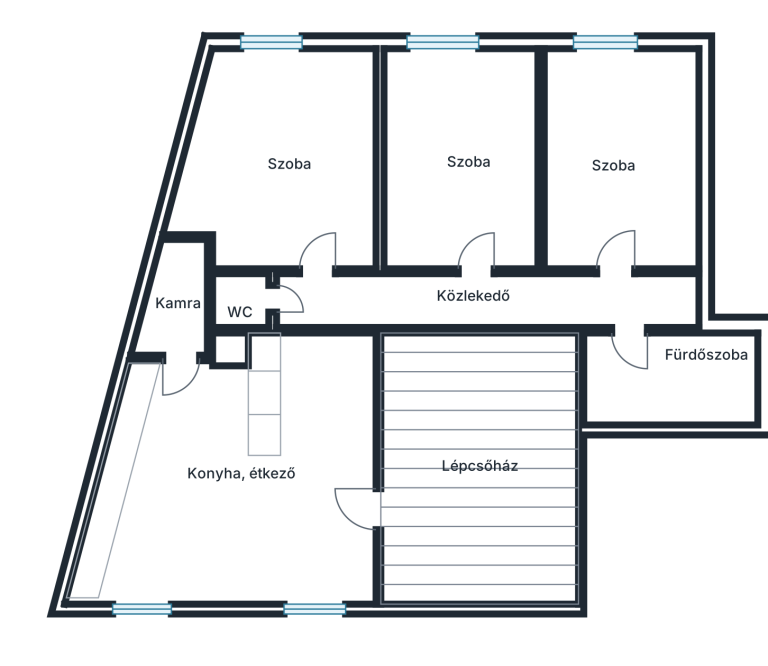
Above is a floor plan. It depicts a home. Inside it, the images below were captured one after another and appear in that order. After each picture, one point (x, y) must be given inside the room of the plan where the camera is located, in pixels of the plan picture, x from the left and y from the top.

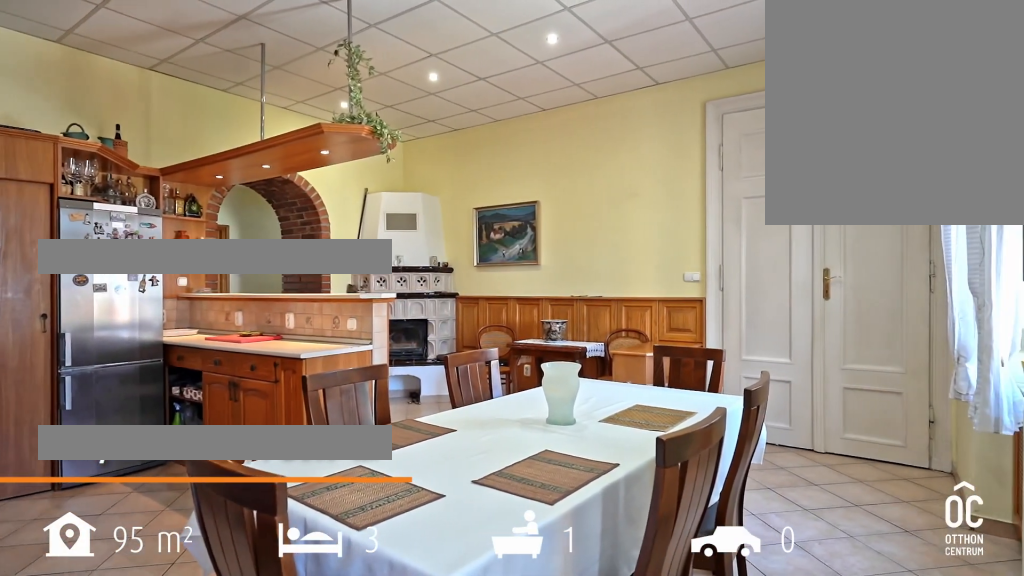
(247, 477)
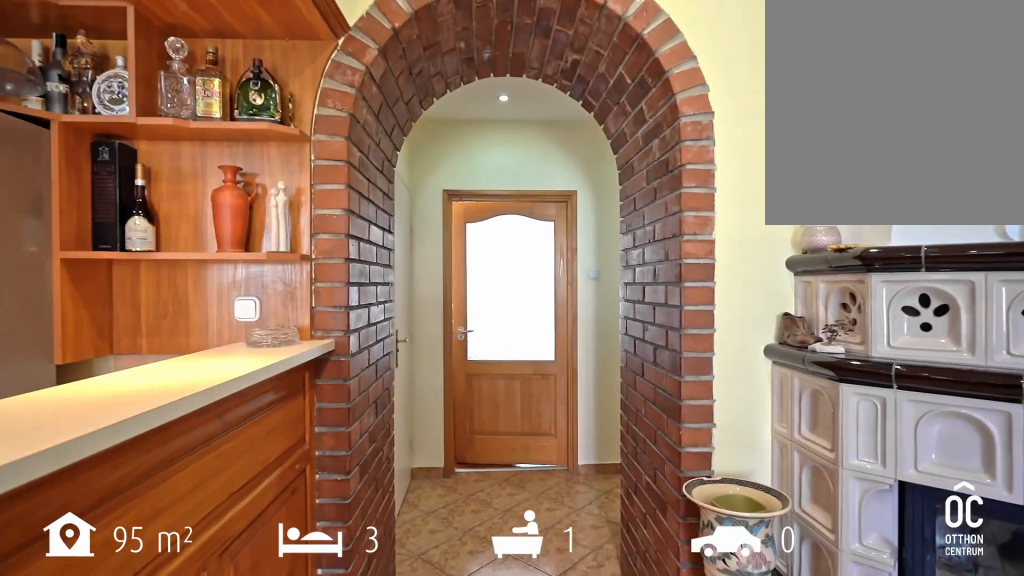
(247, 477)
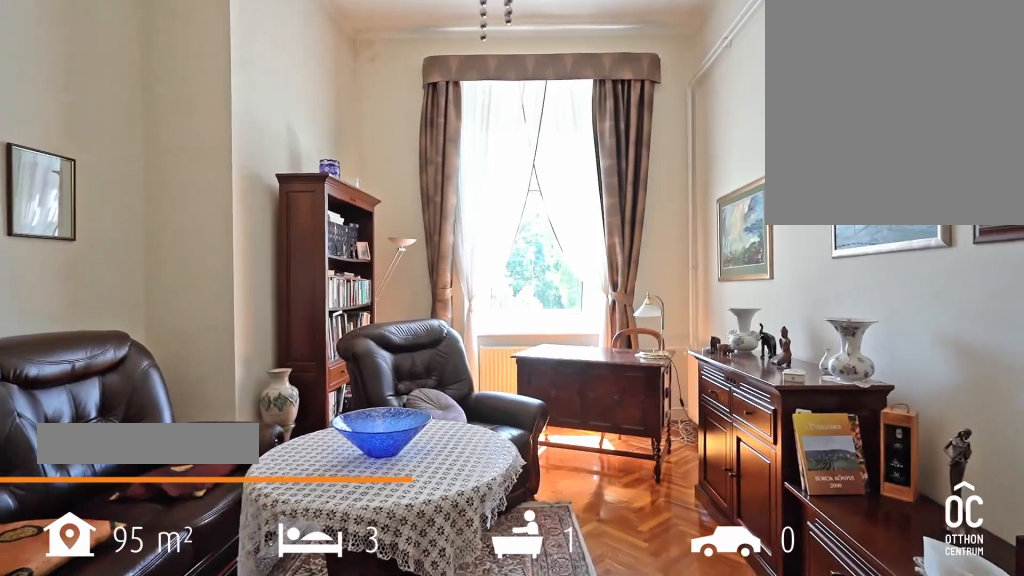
(287, 168)
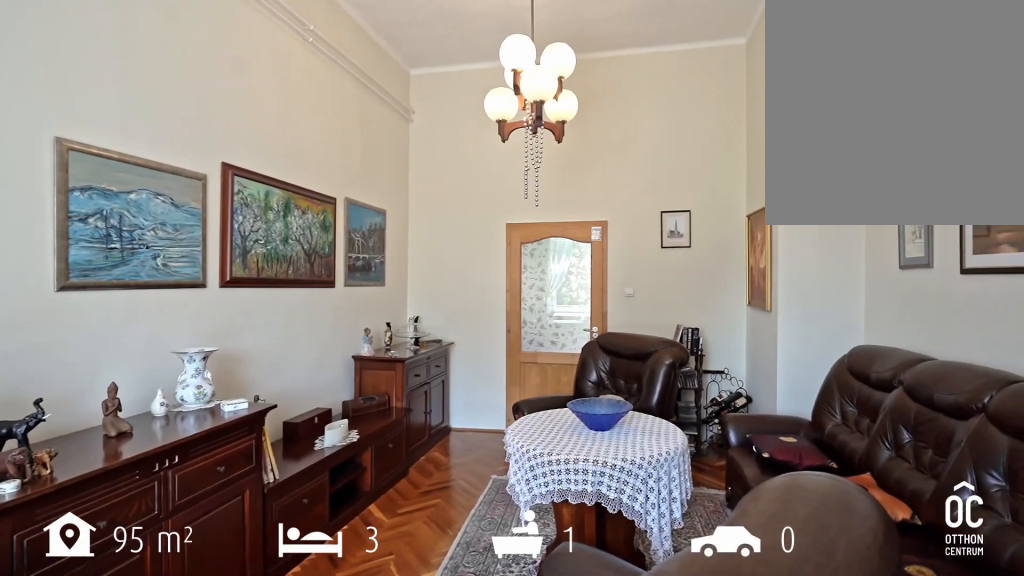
(288, 168)
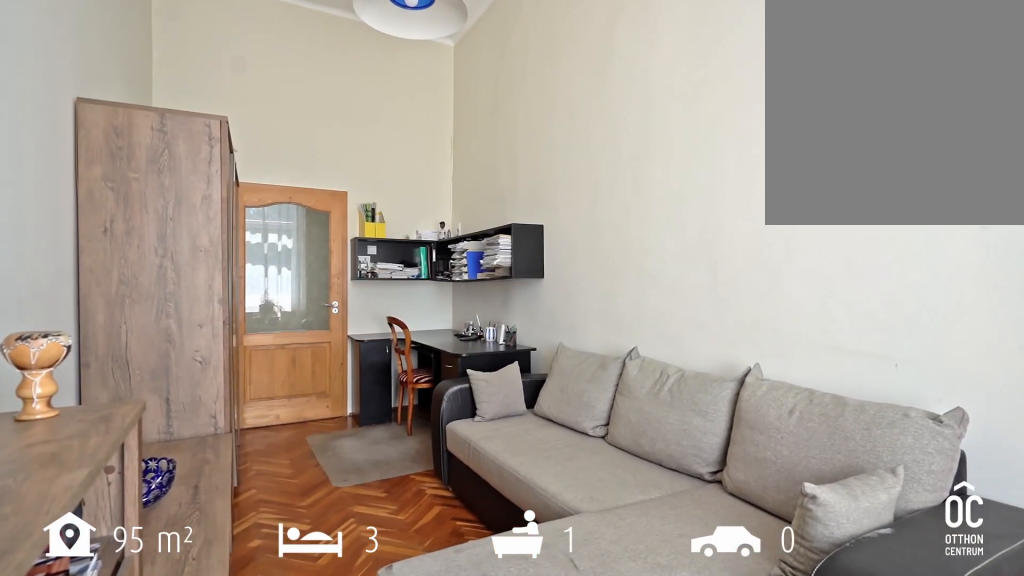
(460, 164)
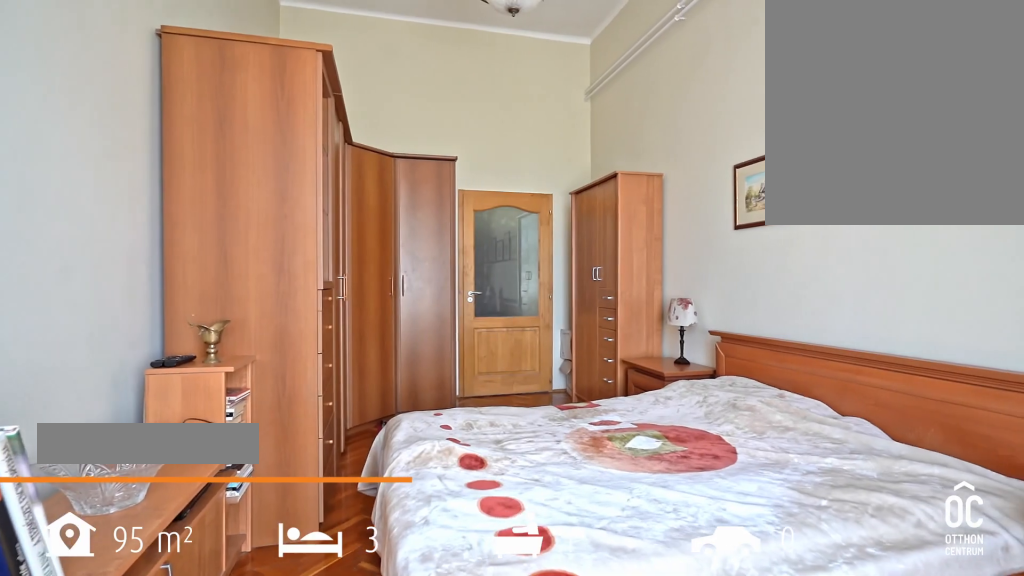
(614, 156)
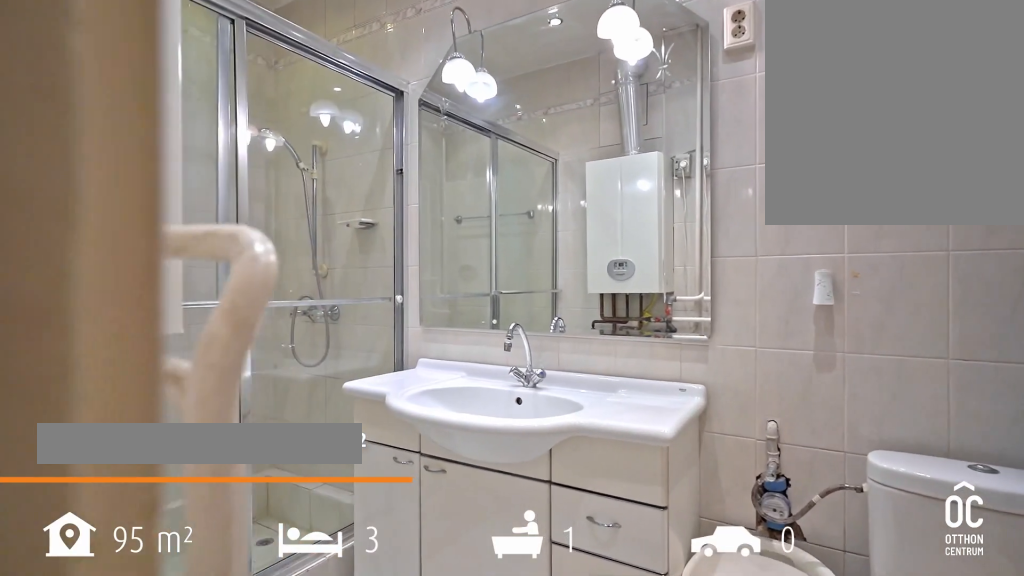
(671, 381)
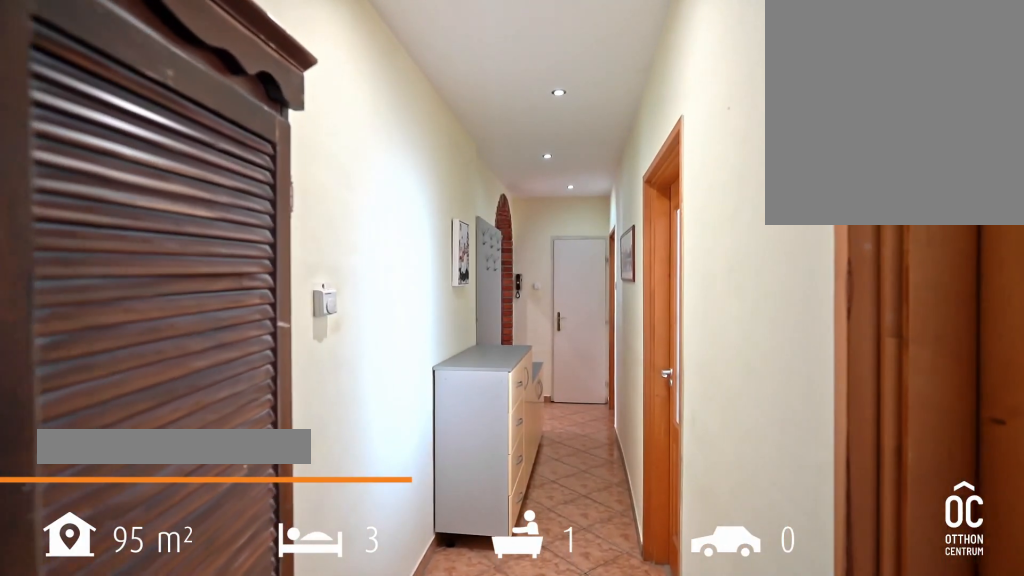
(472, 297)
